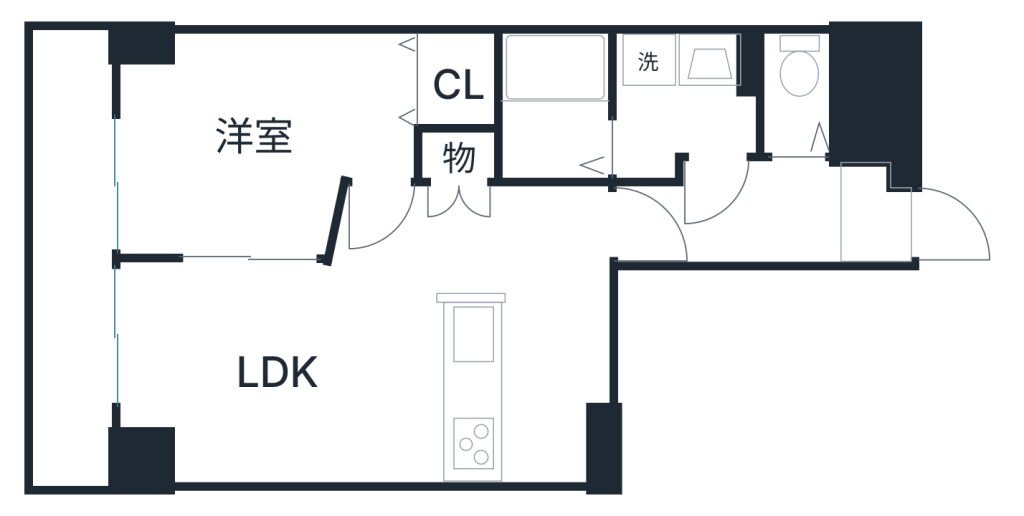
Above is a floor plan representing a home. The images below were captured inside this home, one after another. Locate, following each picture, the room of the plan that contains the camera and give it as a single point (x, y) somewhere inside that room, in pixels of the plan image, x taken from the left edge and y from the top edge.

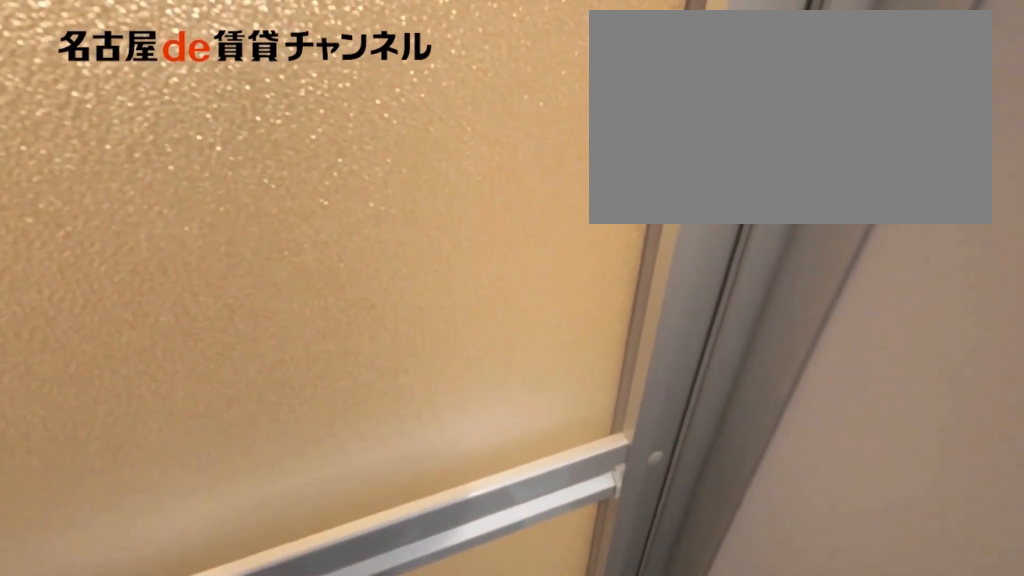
(685, 100)
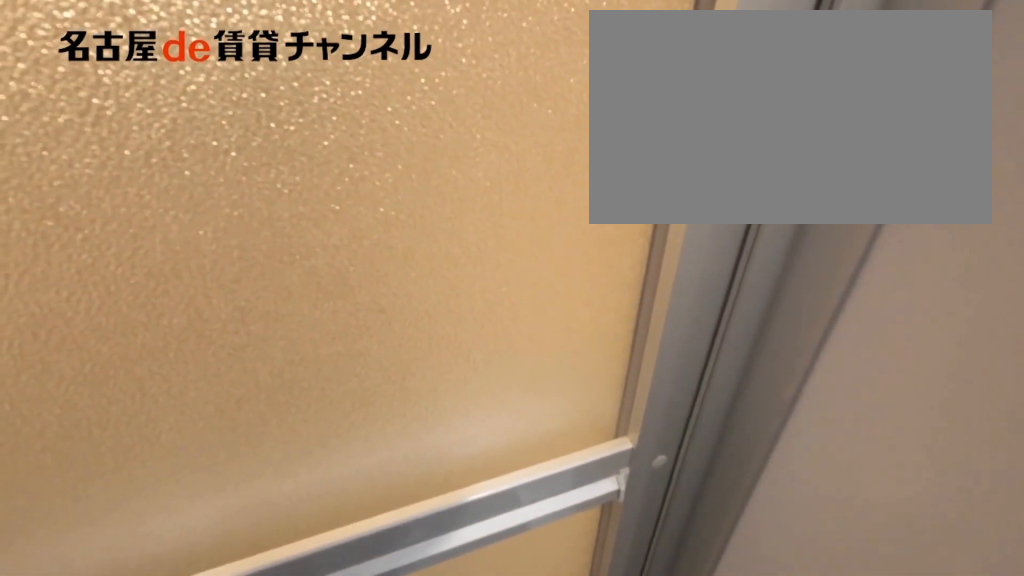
(685, 100)
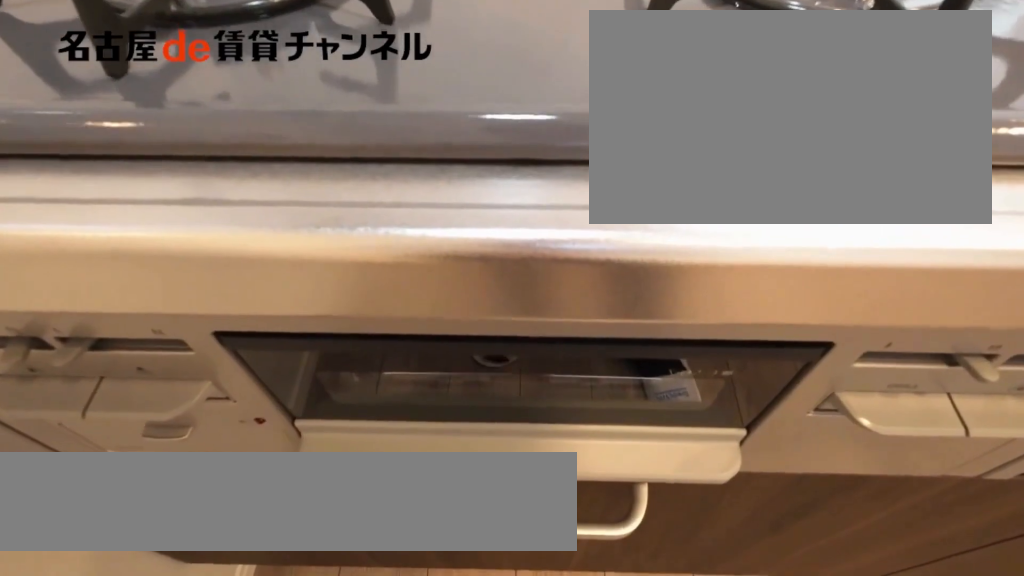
(524, 394)
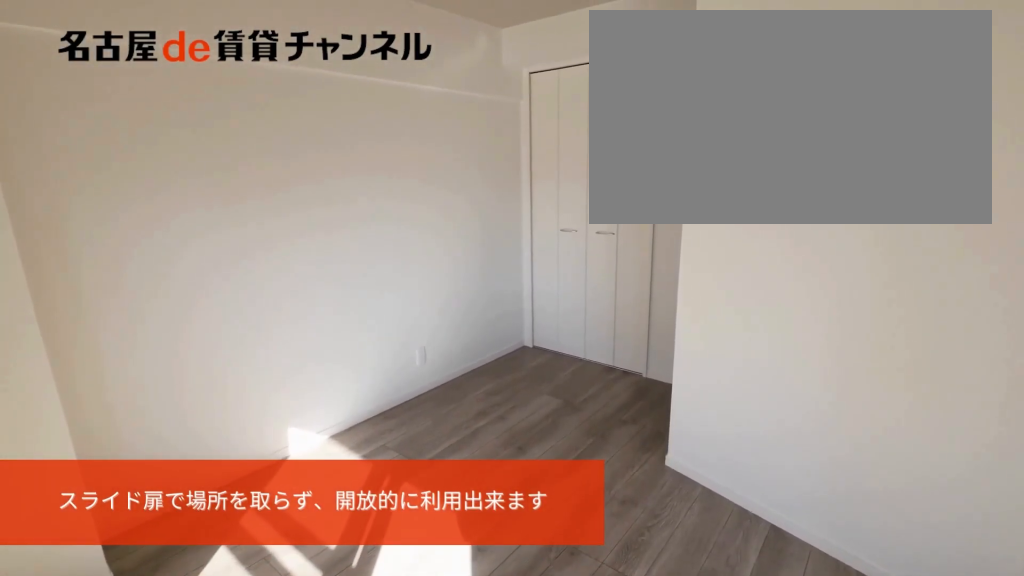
(255, 136)
